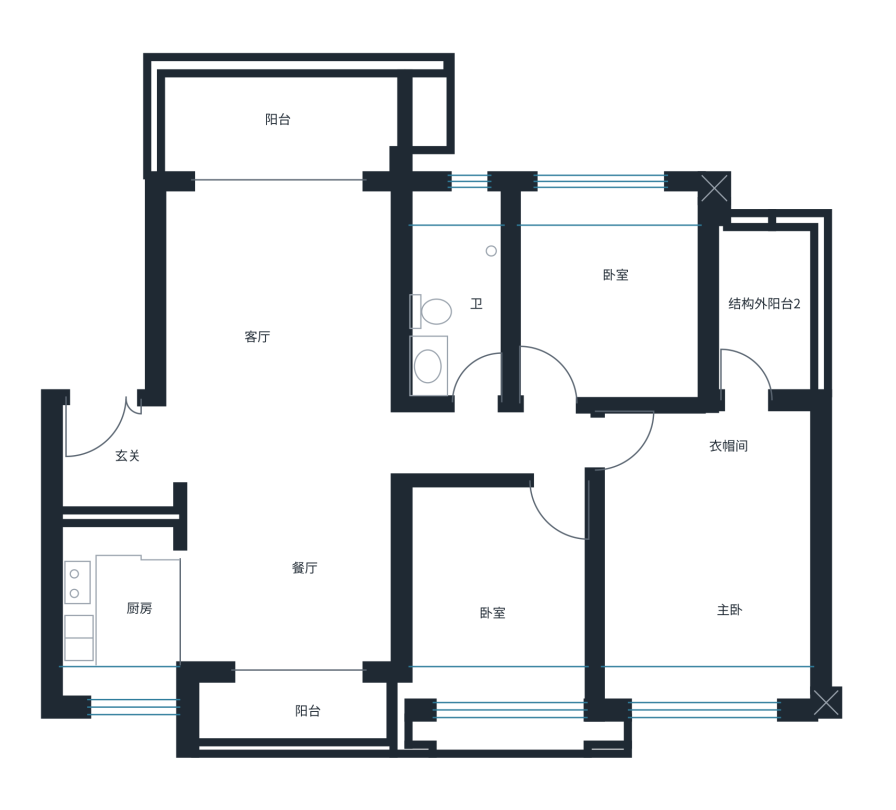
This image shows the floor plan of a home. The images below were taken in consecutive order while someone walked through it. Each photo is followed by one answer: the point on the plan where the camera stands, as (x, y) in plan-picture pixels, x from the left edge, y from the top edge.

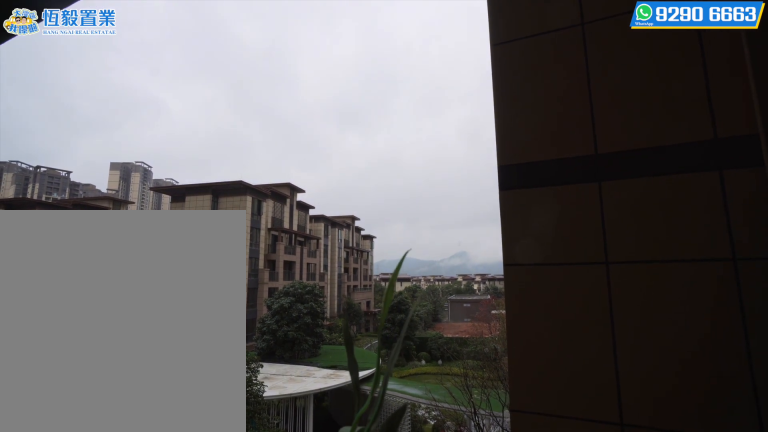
(324, 701)
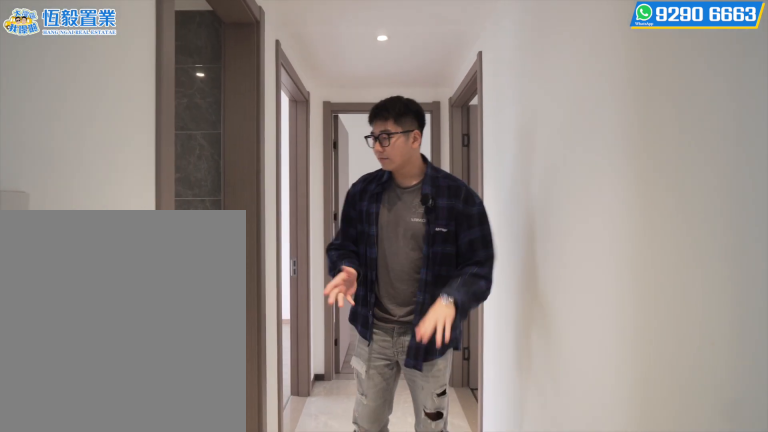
(487, 435)
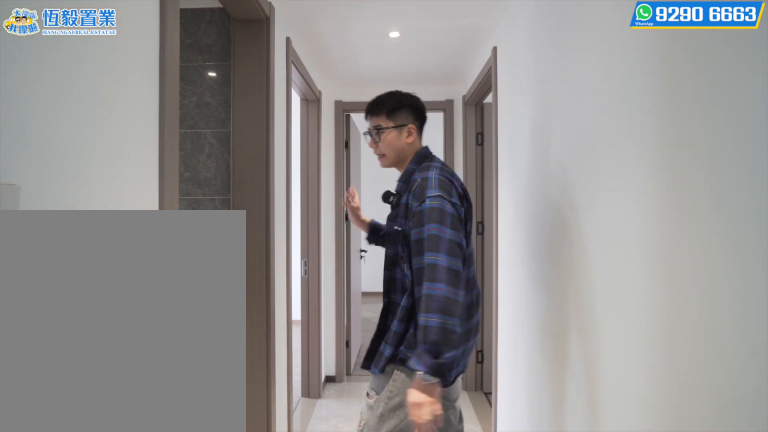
(487, 434)
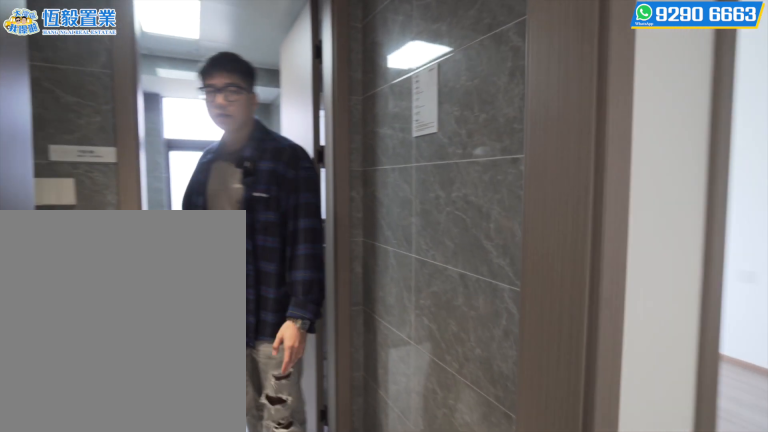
(473, 358)
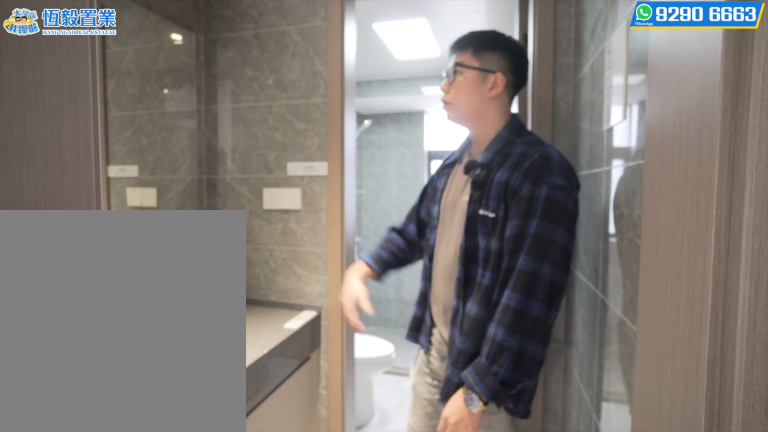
(472, 353)
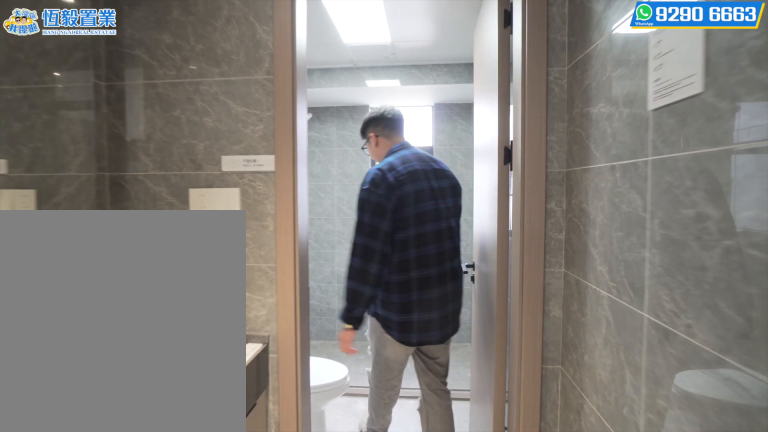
(472, 315)
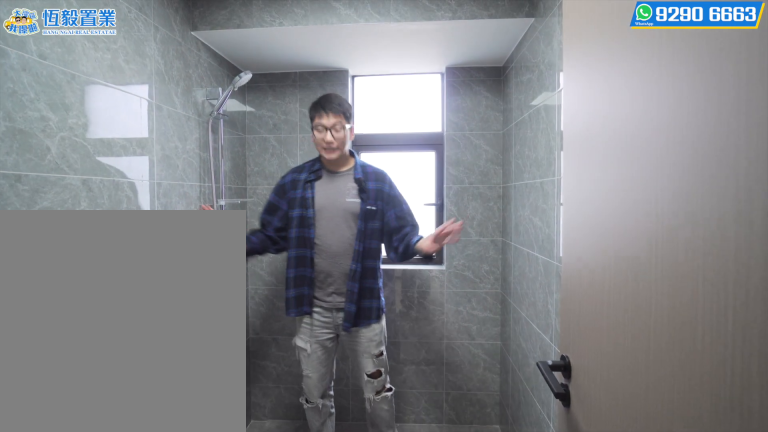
(472, 218)
